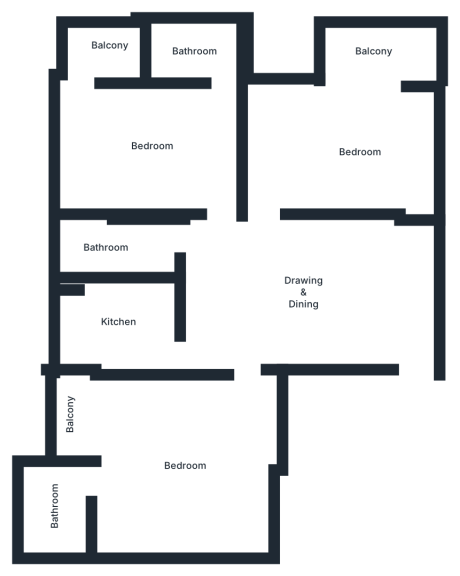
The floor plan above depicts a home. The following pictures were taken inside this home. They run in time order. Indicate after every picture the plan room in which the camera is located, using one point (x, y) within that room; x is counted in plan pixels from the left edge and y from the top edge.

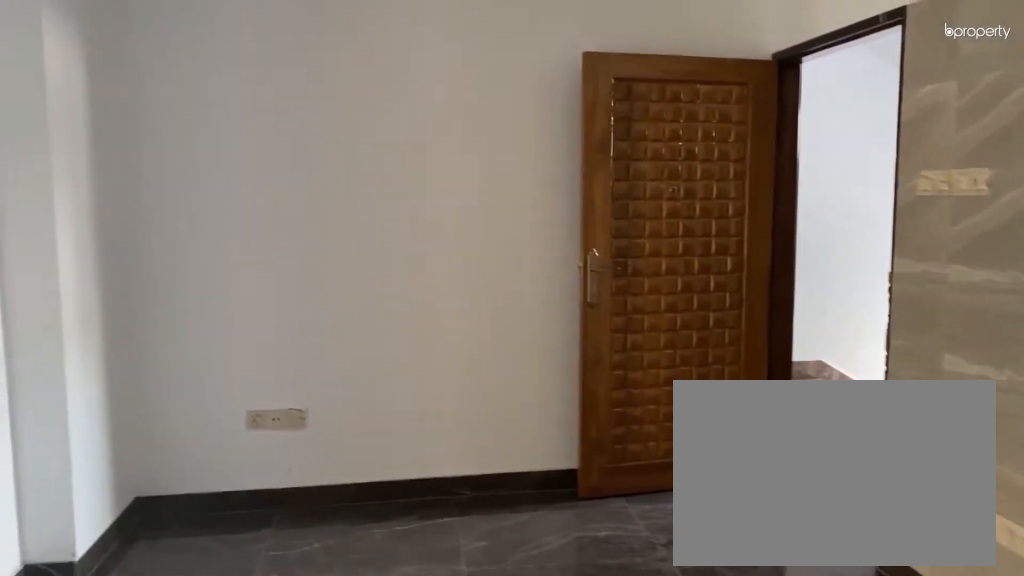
(305, 279)
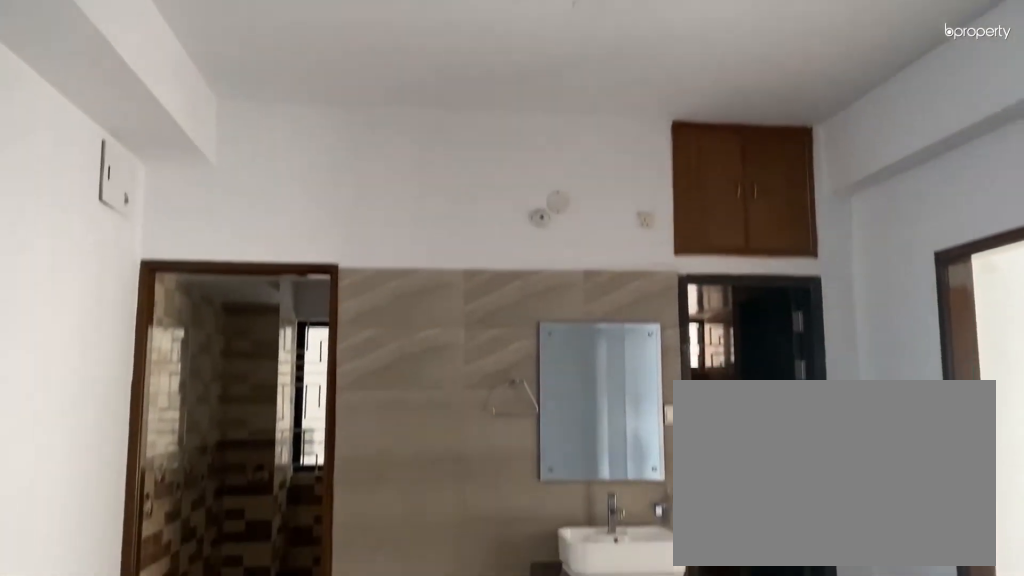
(305, 279)
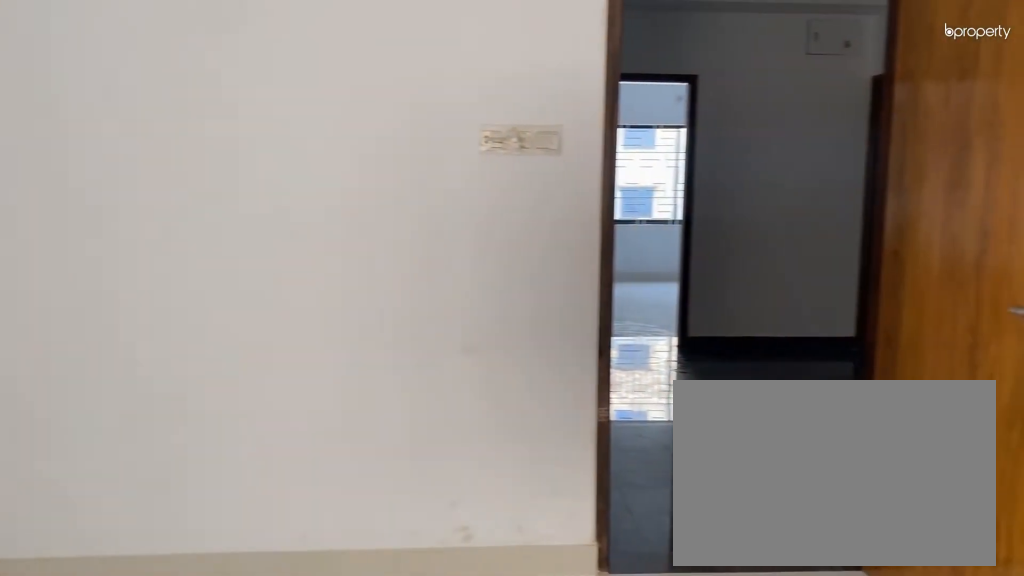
(363, 149)
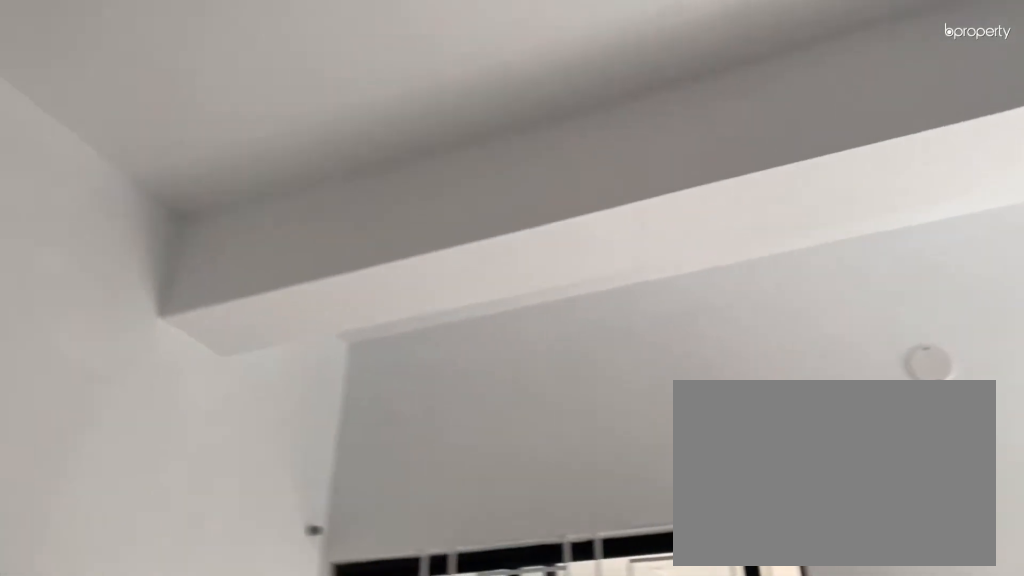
(157, 142)
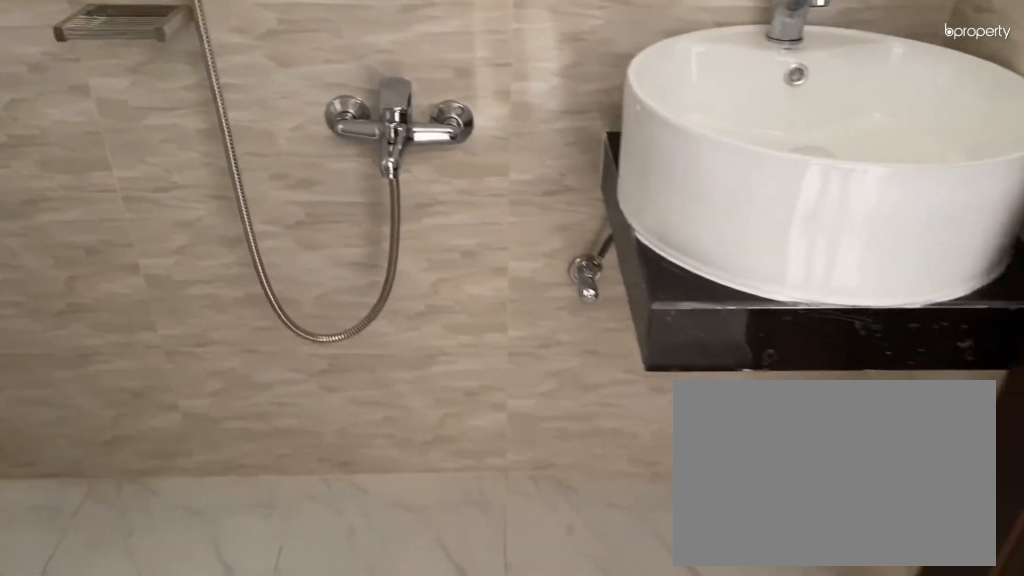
(194, 47)
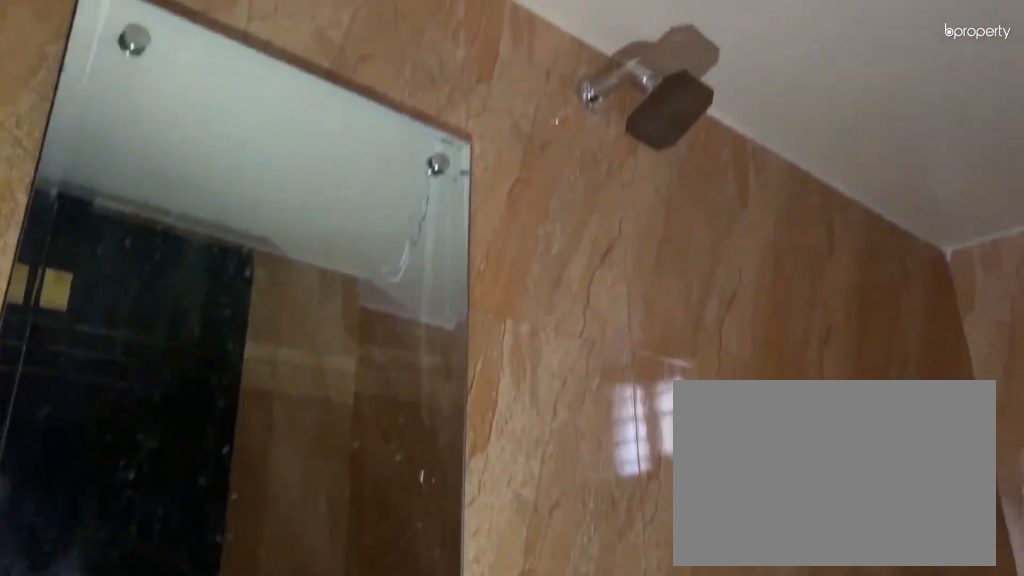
(117, 247)
